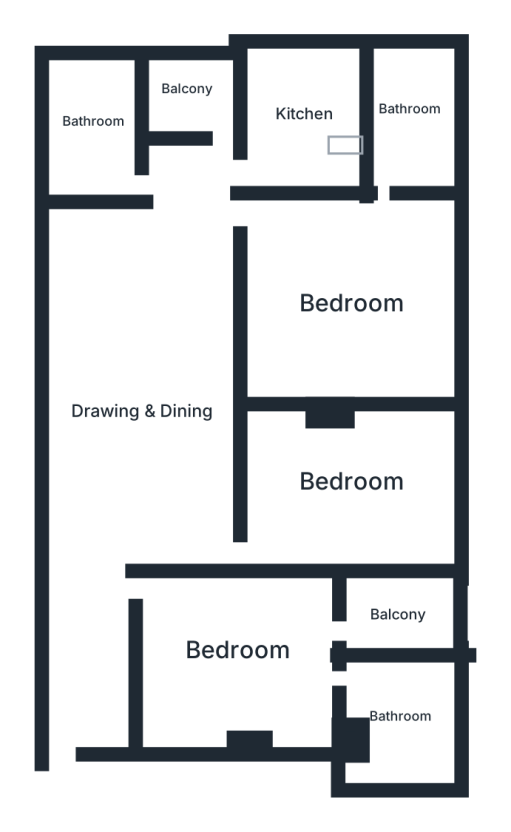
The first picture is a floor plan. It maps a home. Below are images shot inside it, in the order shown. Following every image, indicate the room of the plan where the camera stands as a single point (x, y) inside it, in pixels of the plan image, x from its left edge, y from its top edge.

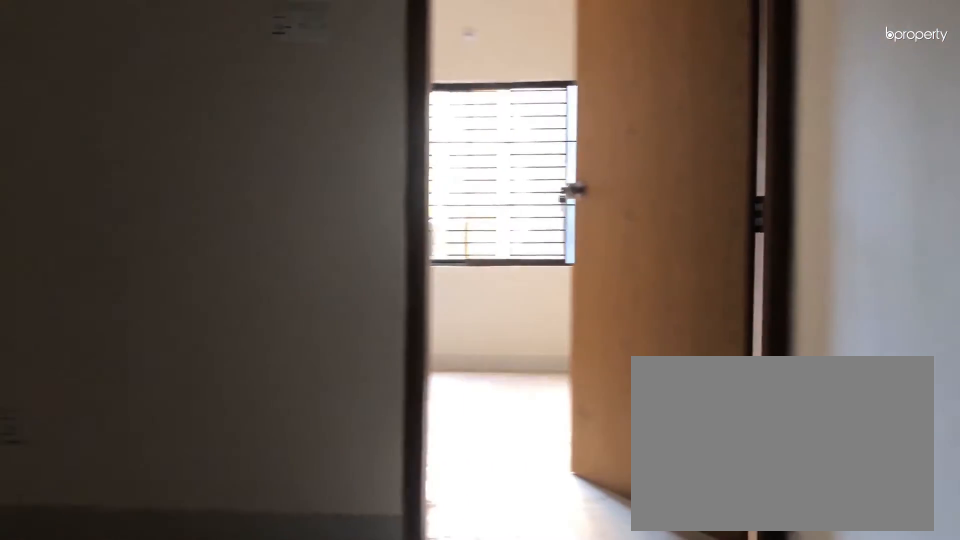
(142, 407)
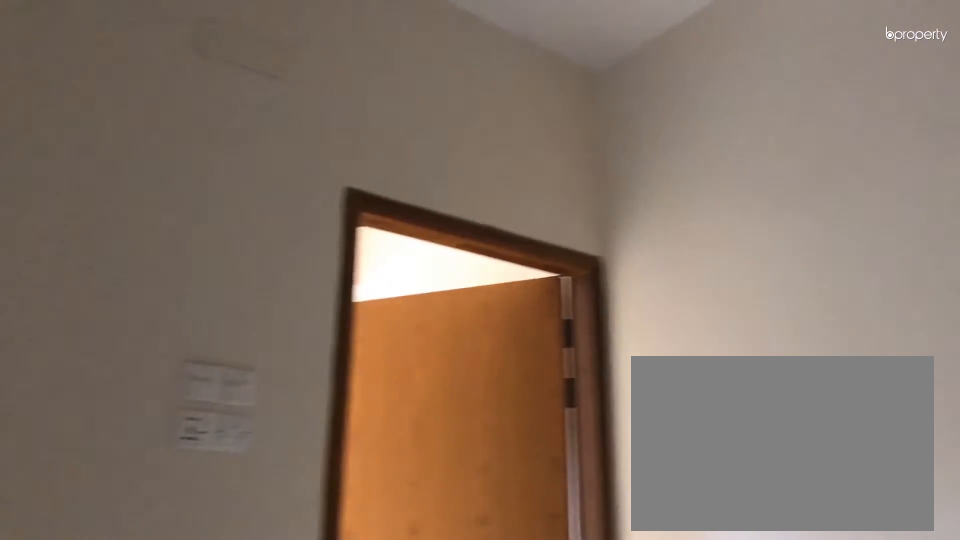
(142, 407)
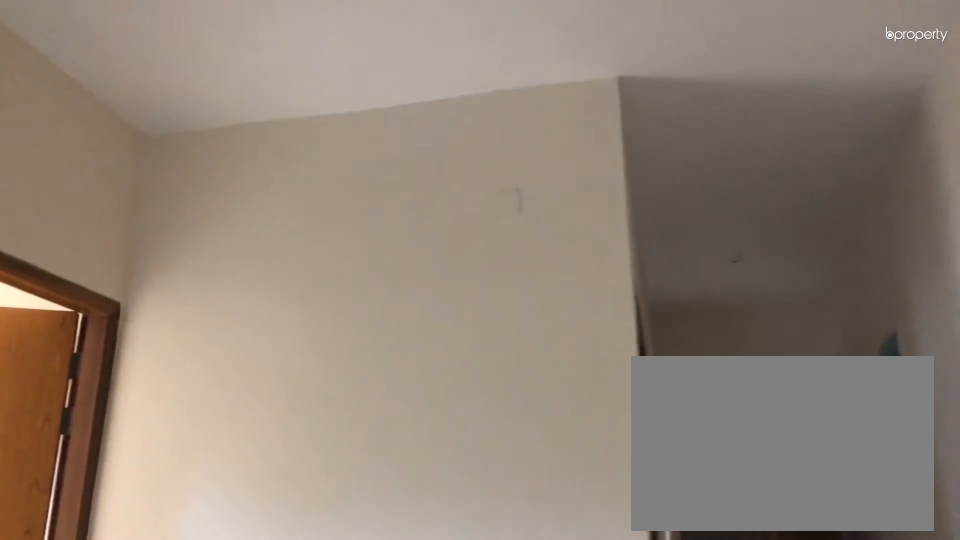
(142, 407)
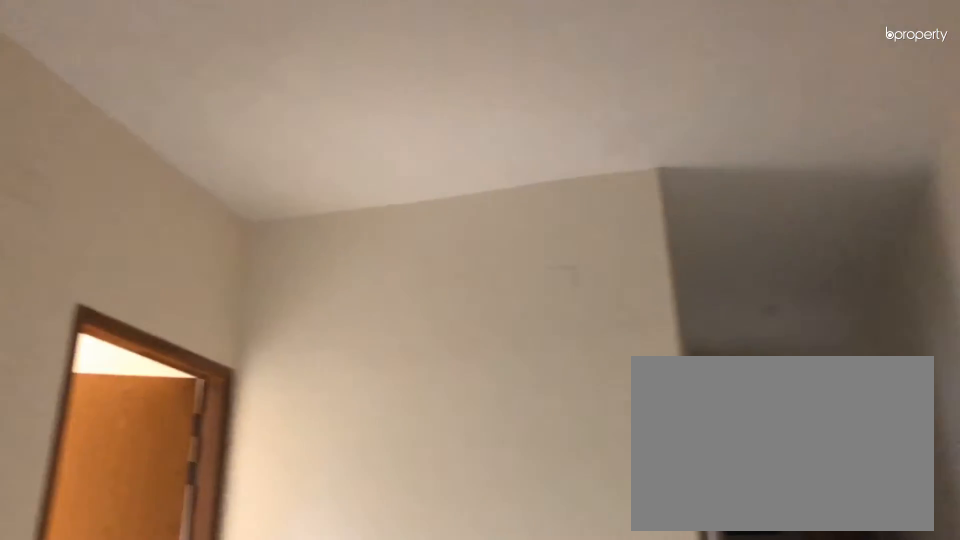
(142, 407)
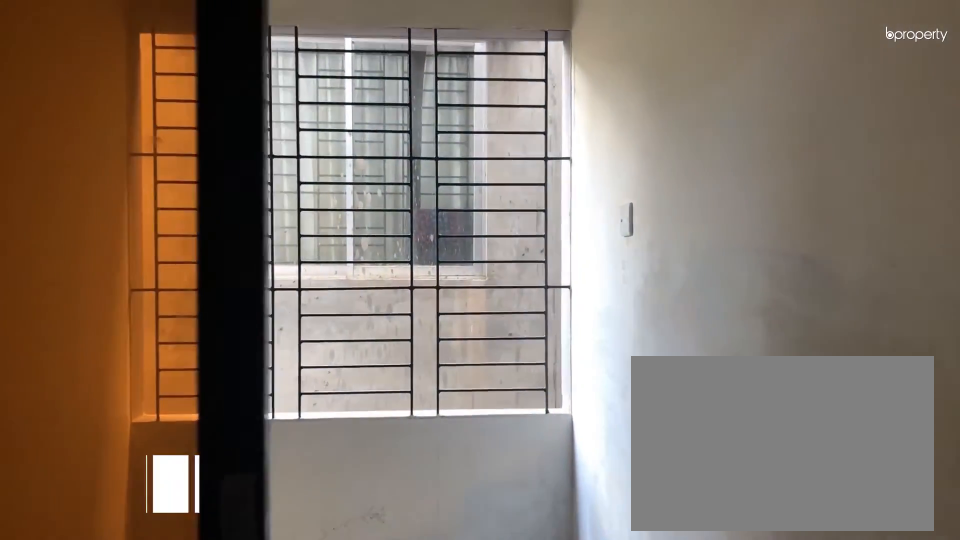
(399, 615)
